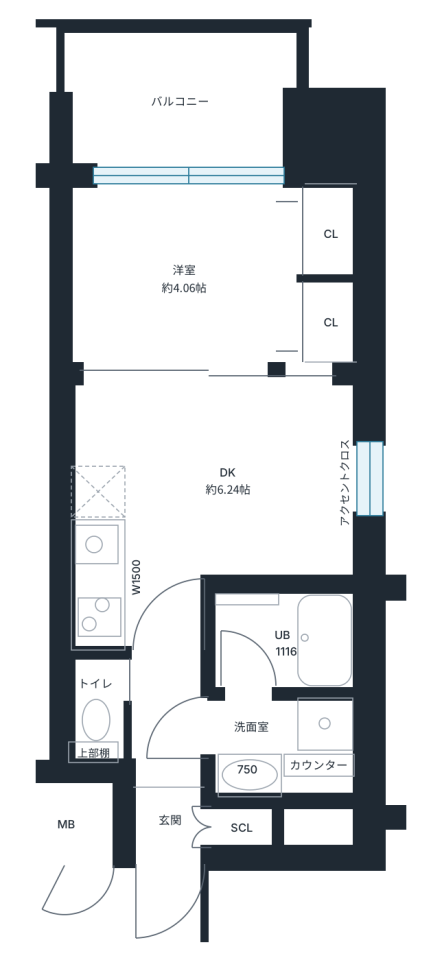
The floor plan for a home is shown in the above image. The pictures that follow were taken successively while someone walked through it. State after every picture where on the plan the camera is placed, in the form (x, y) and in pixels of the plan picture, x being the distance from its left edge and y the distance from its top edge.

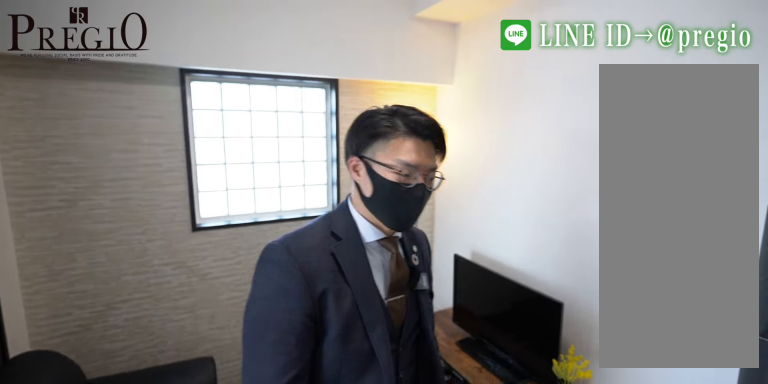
(226, 487)
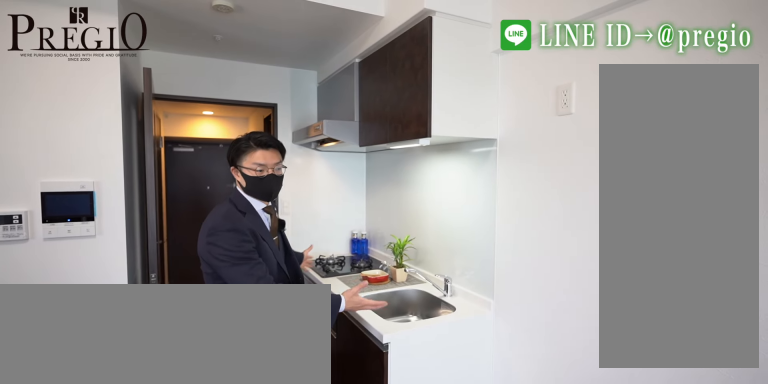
(97, 487)
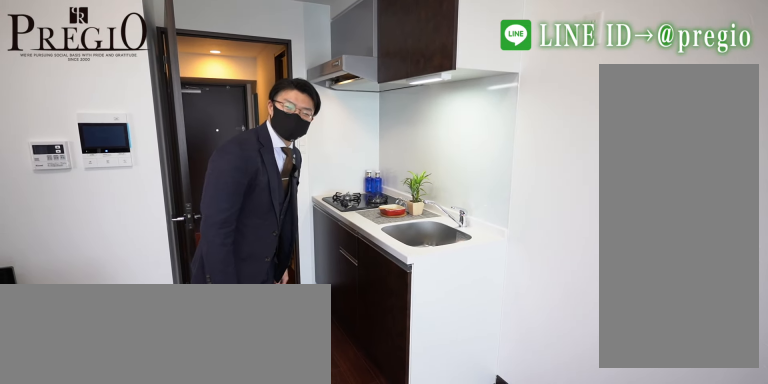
(96, 487)
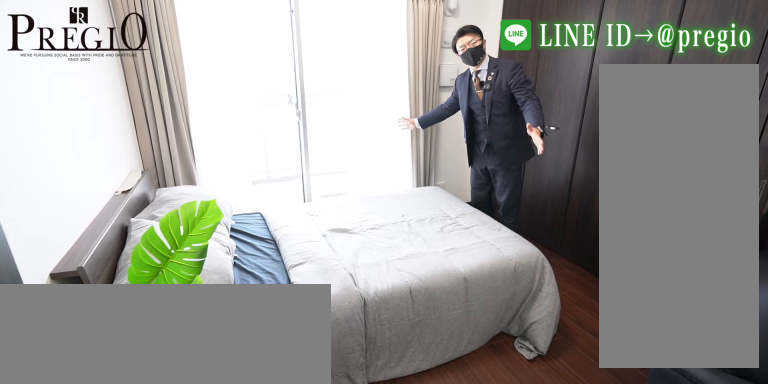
(180, 287)
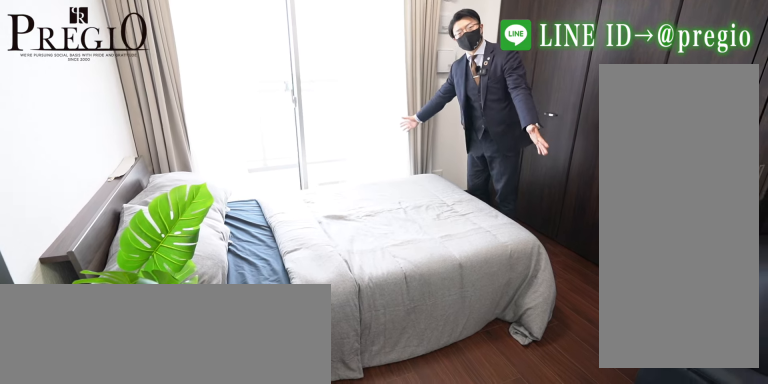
(180, 287)
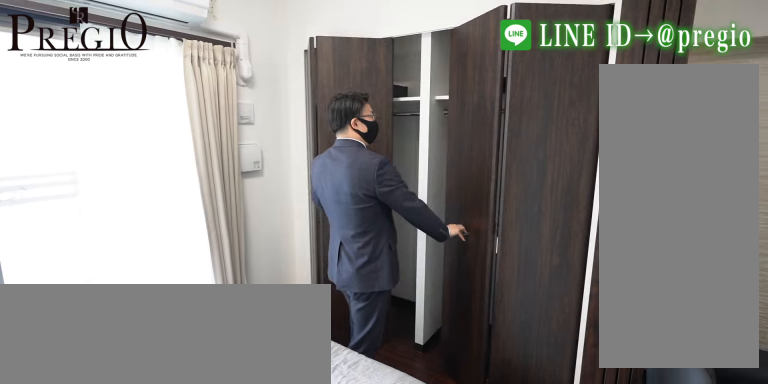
(330, 283)
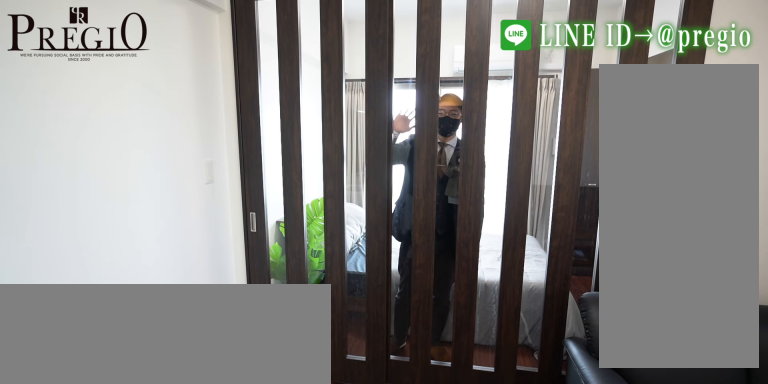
(194, 380)
